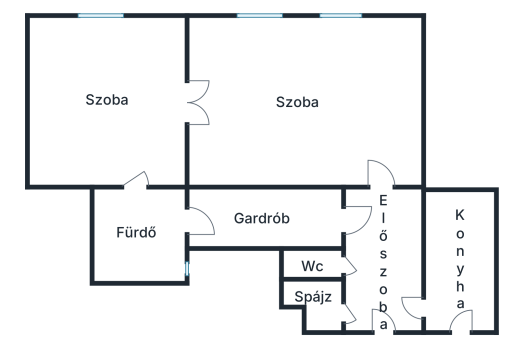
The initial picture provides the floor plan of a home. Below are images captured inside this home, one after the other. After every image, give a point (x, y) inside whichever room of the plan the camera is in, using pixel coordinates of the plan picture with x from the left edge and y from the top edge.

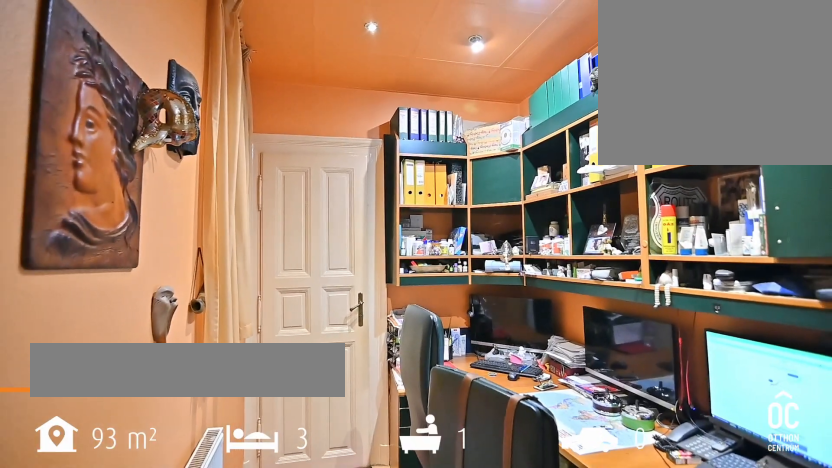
(264, 216)
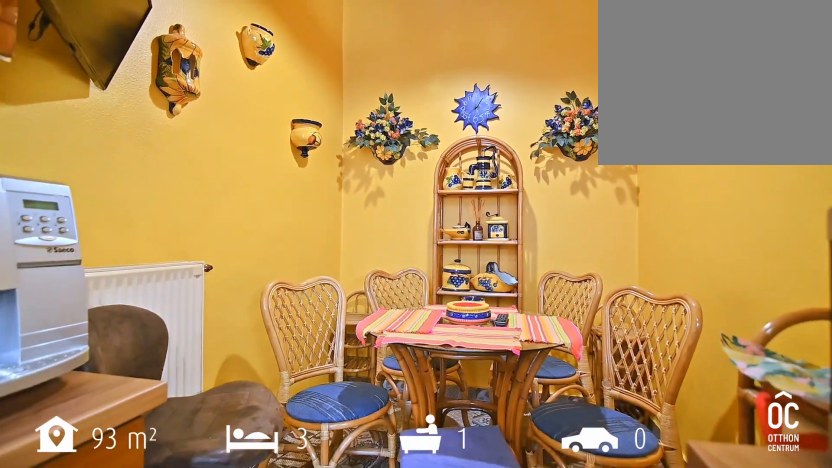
(460, 261)
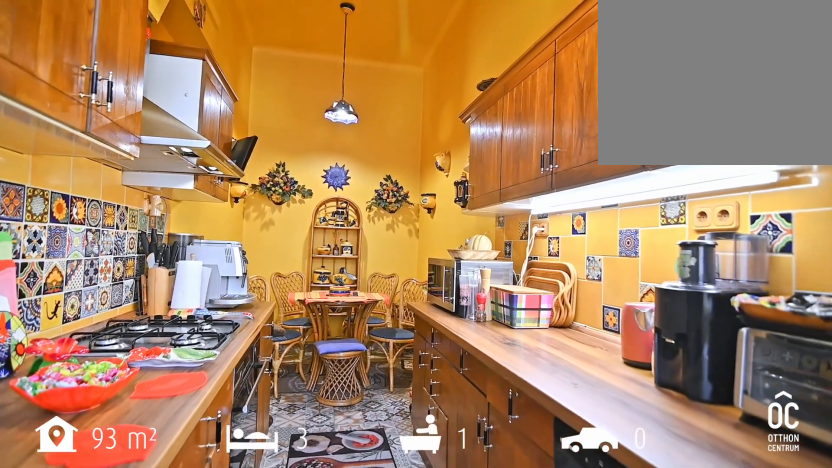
(460, 261)
